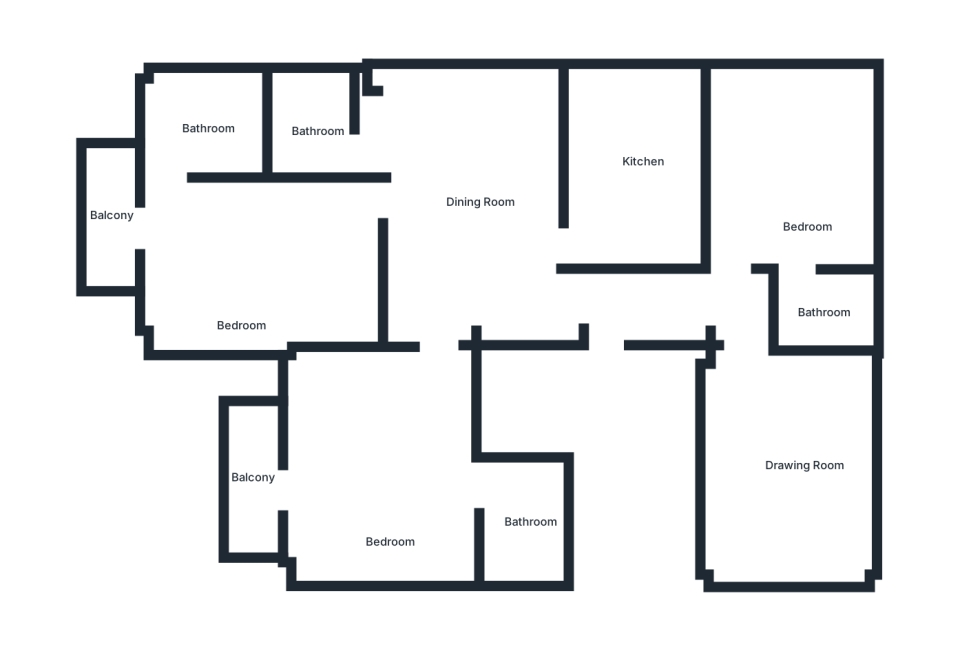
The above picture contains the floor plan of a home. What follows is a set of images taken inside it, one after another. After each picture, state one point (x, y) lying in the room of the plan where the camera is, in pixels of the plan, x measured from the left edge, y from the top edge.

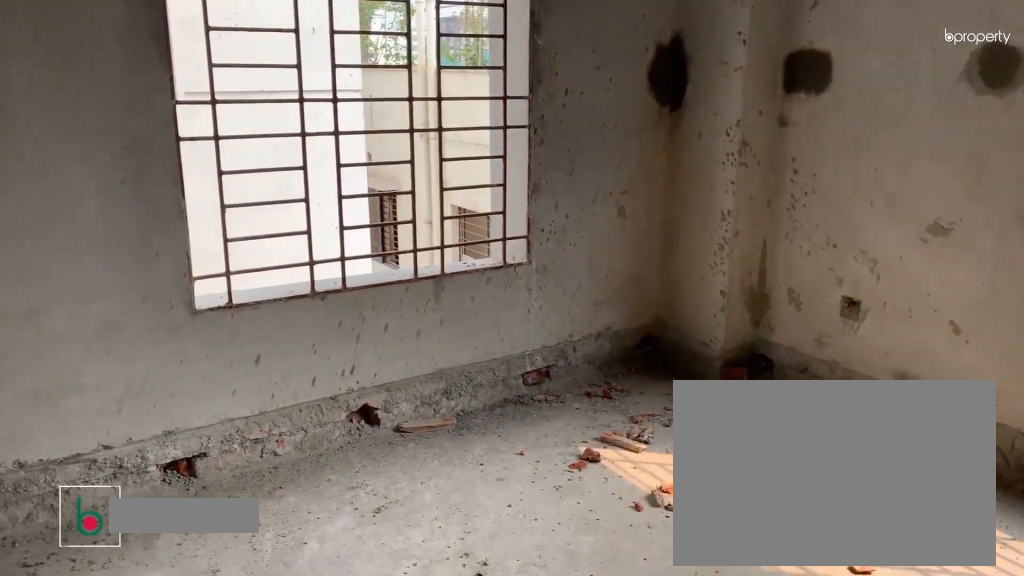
(803, 186)
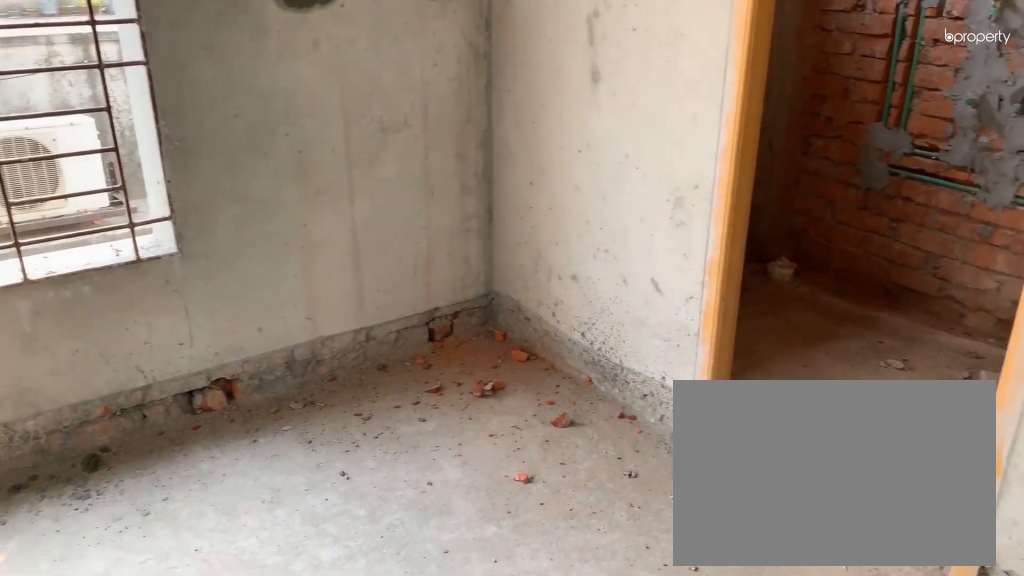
(803, 186)
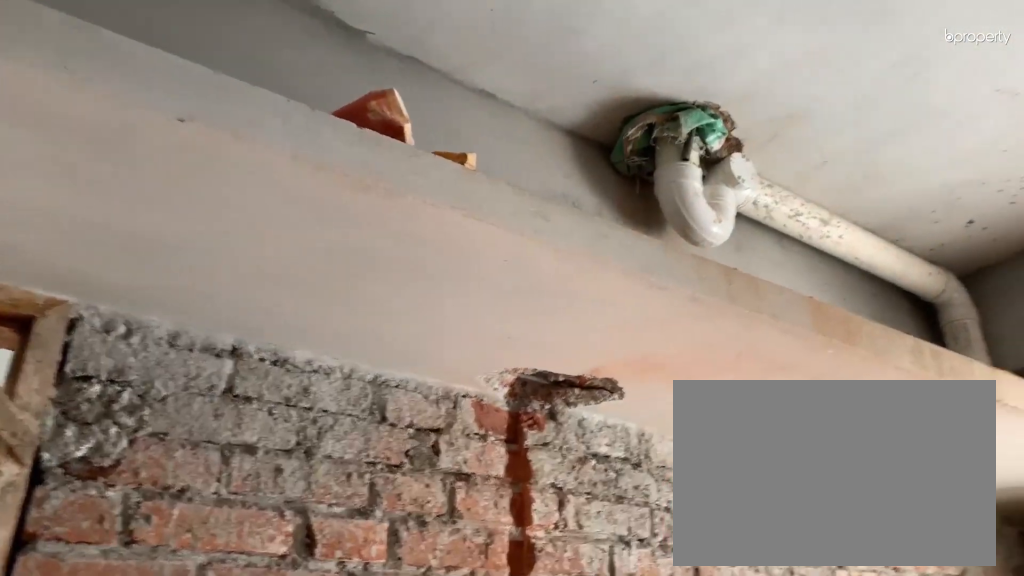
(642, 156)
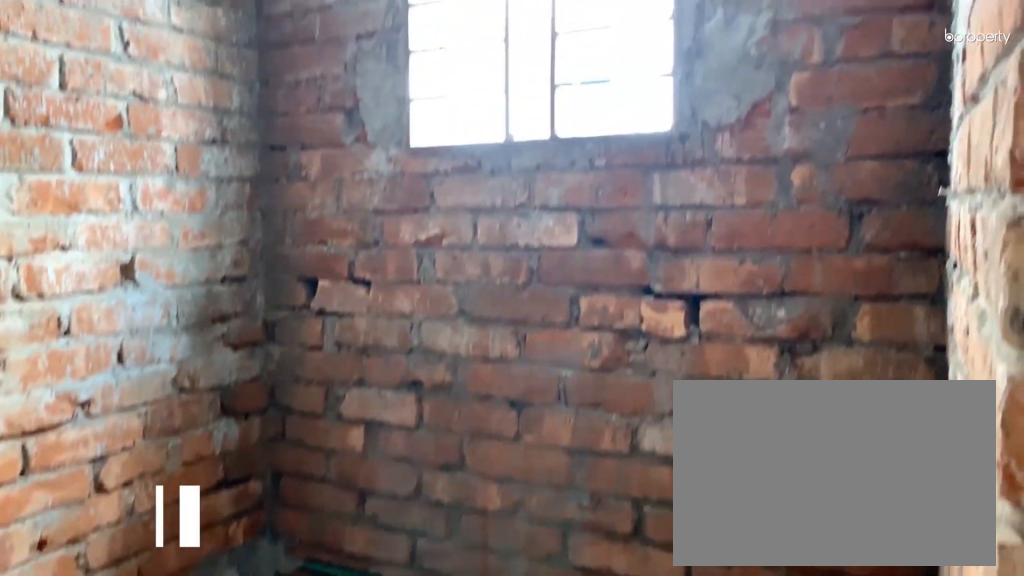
(320, 123)
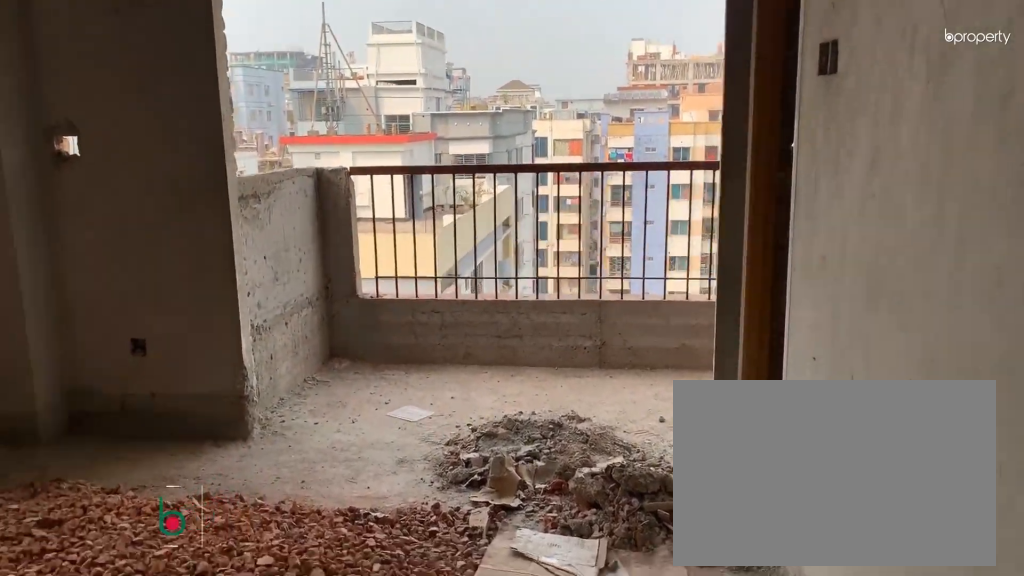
(247, 263)
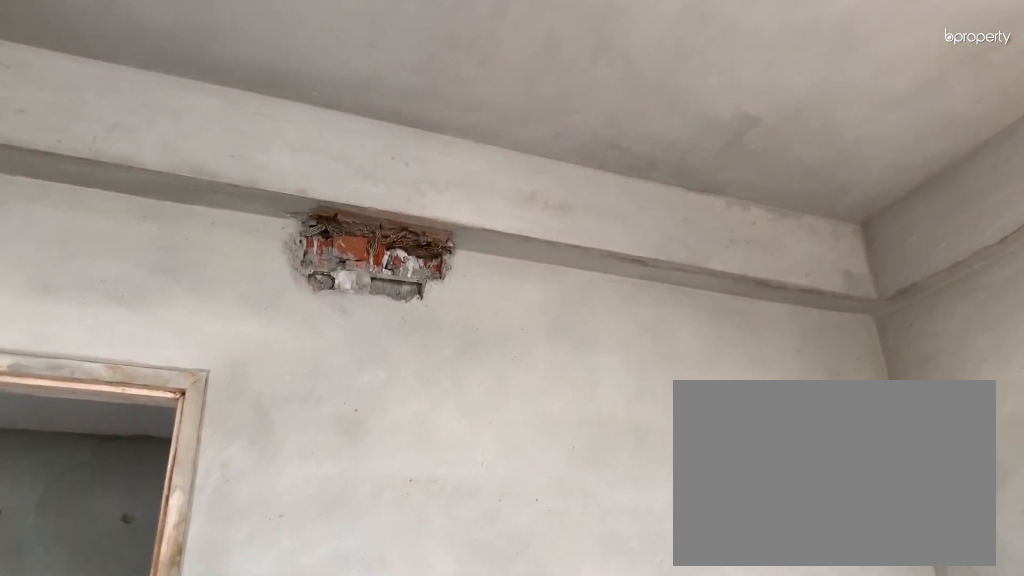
(245, 263)
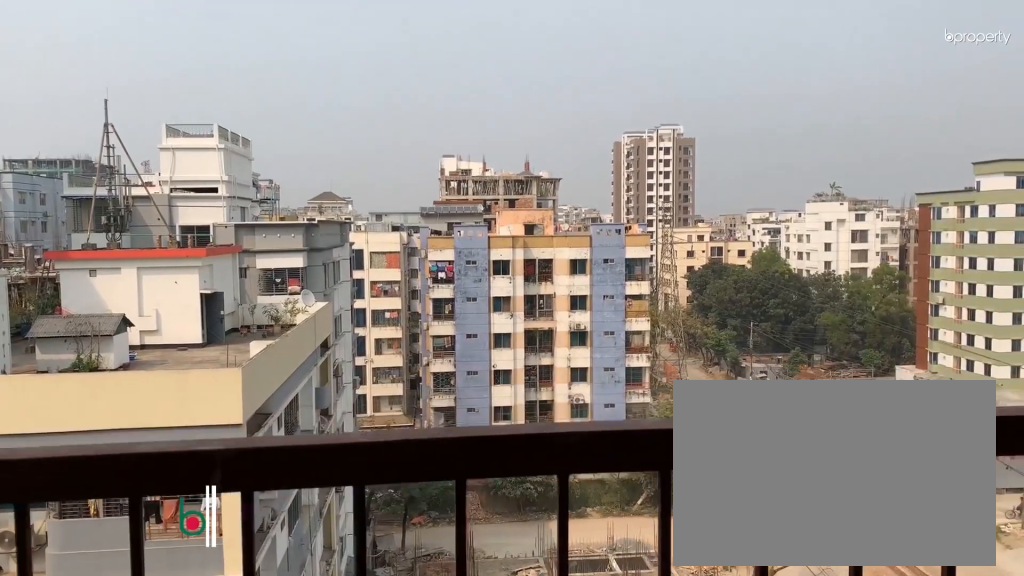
(115, 215)
